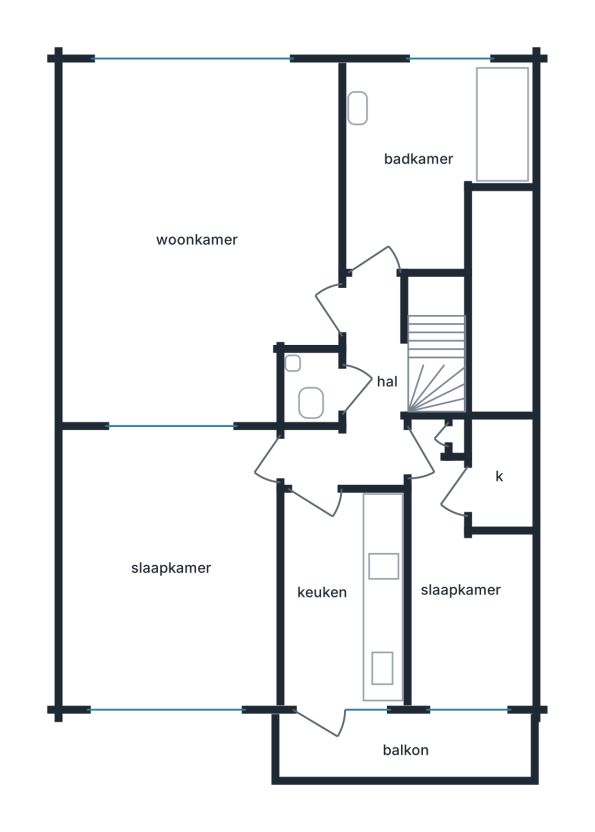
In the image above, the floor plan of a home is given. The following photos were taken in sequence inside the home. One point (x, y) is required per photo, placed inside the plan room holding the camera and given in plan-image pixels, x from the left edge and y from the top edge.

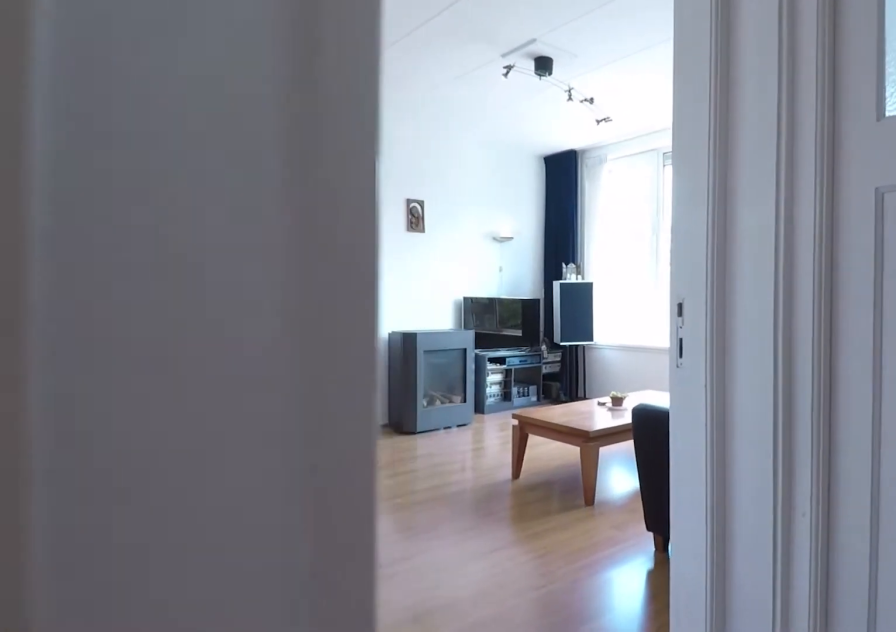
(363, 395)
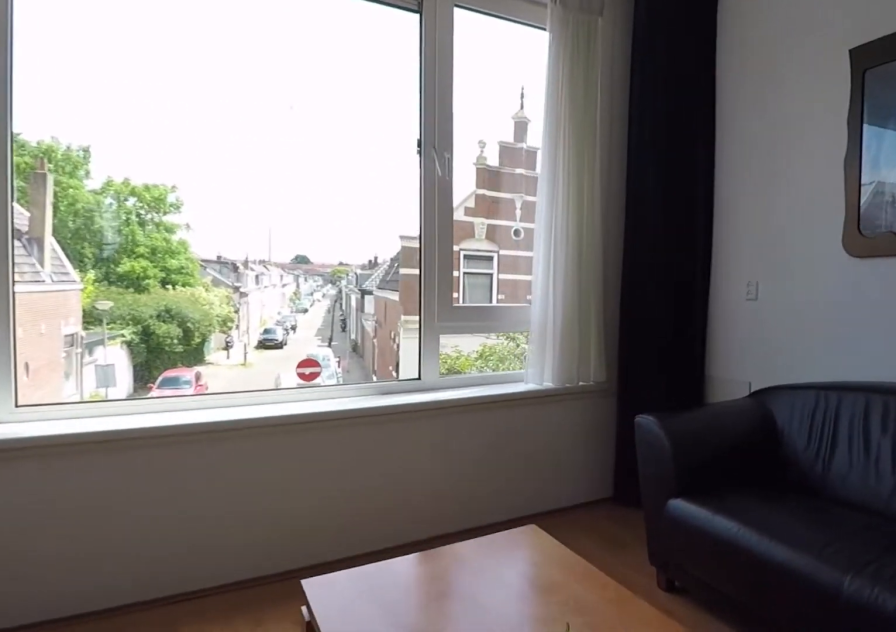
(197, 238)
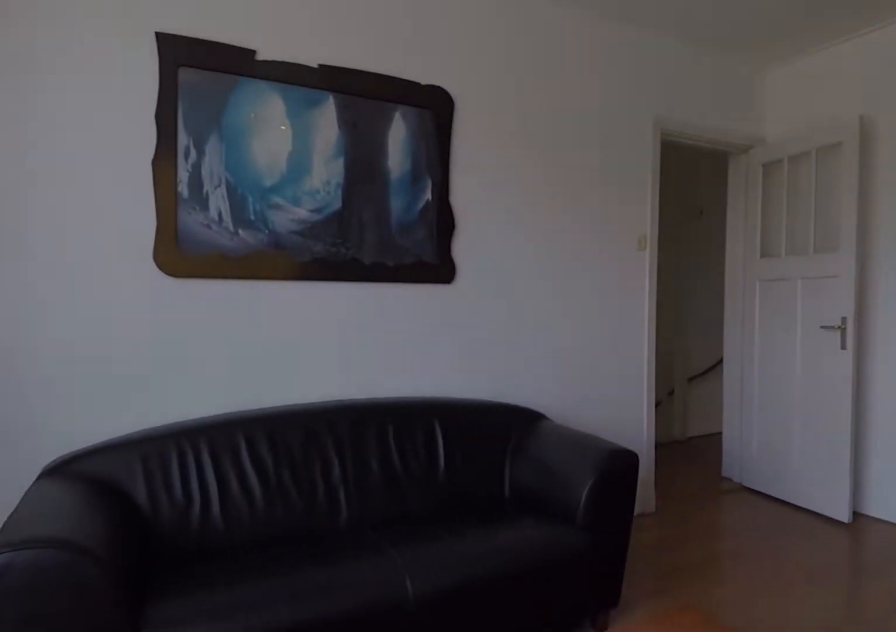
(197, 238)
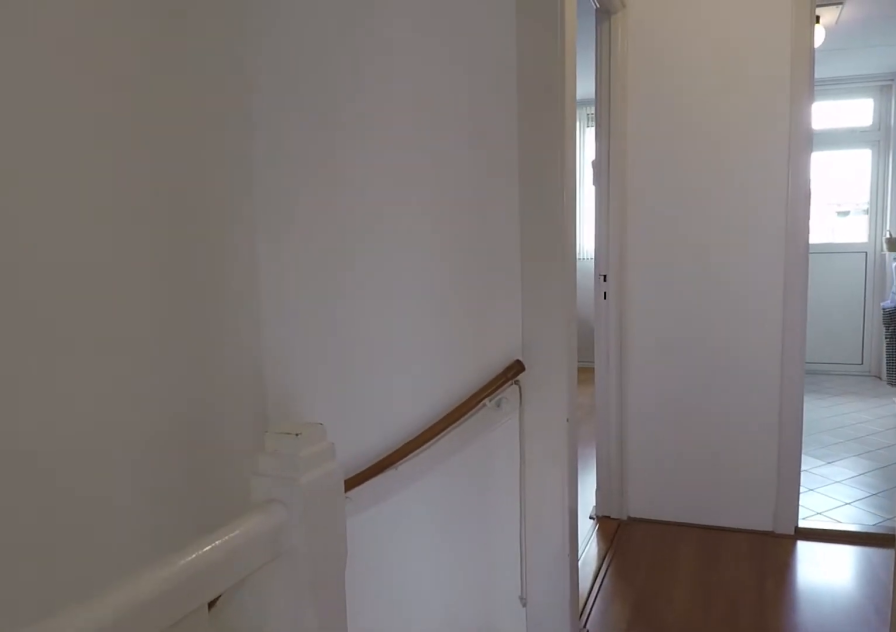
(362, 395)
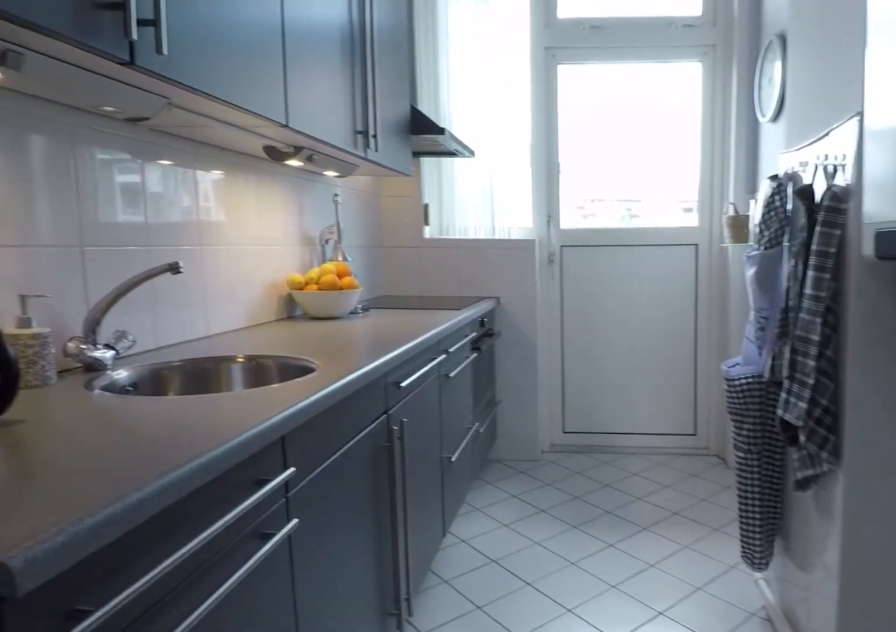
(343, 595)
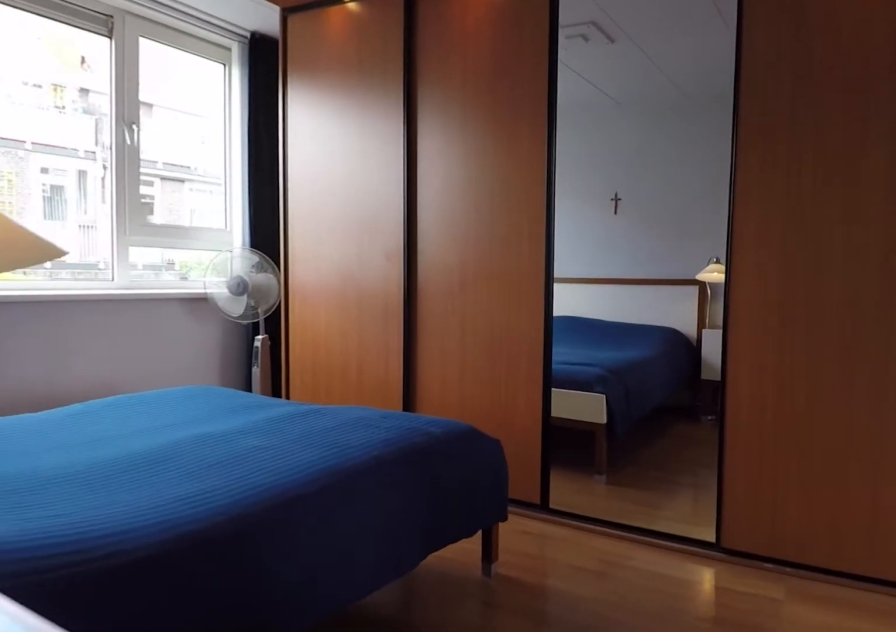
(172, 566)
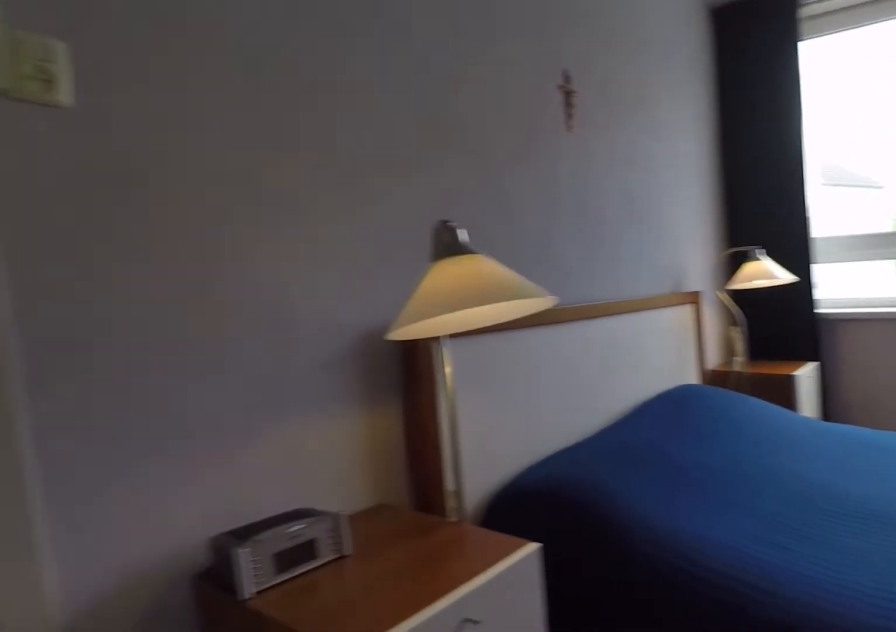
(172, 566)
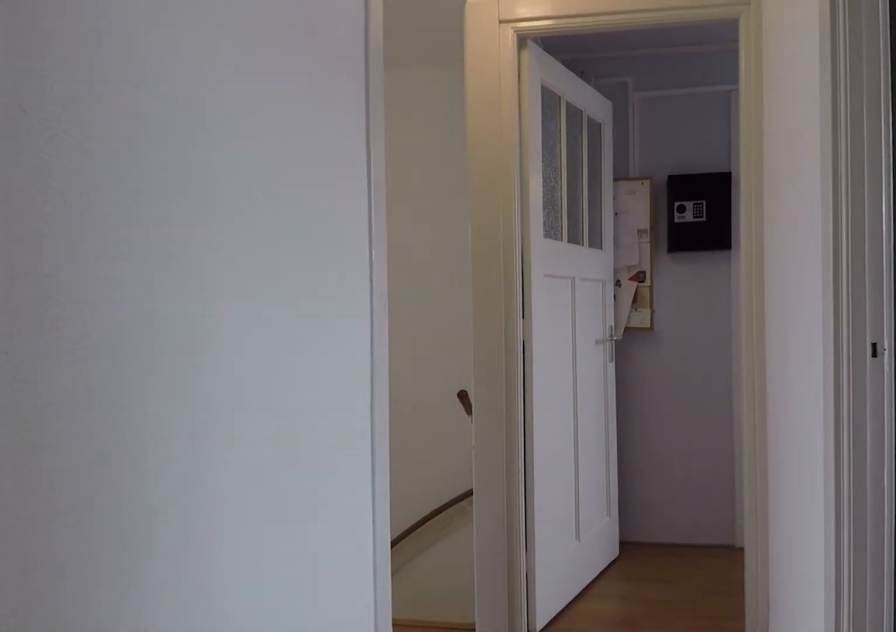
(362, 395)
